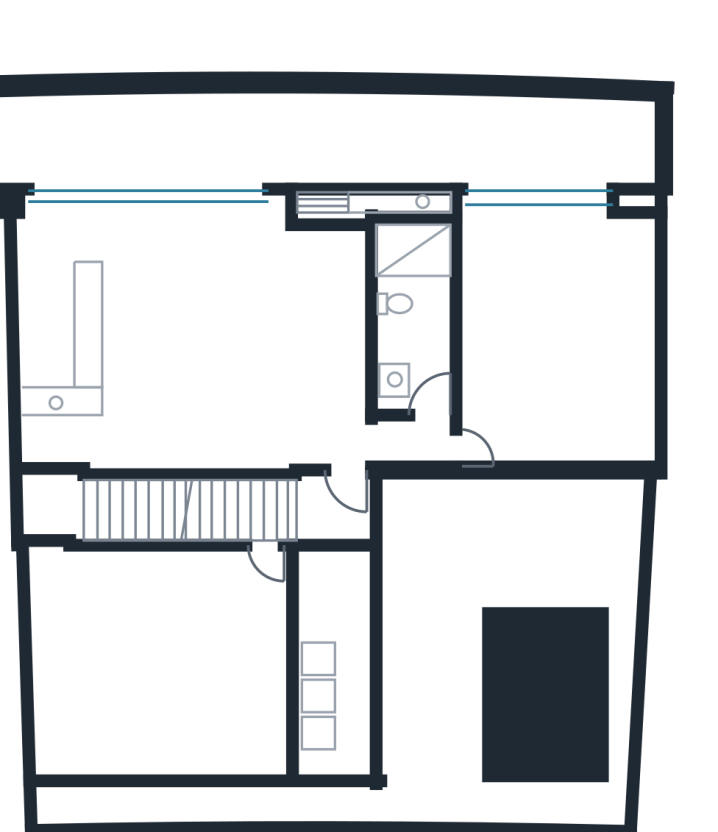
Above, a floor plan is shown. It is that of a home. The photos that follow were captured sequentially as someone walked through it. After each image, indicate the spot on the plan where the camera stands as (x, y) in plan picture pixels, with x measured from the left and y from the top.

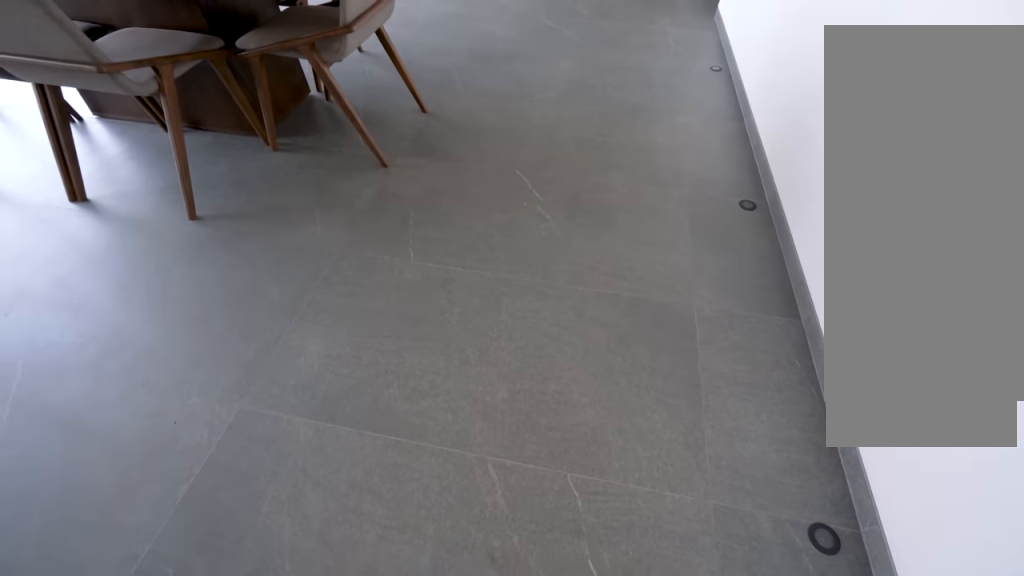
(183, 315)
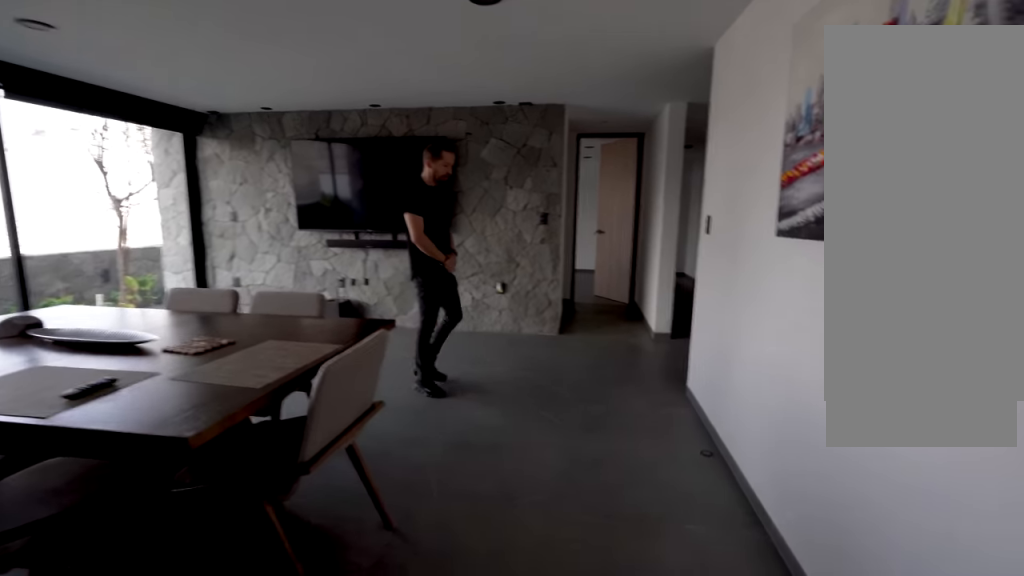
(181, 416)
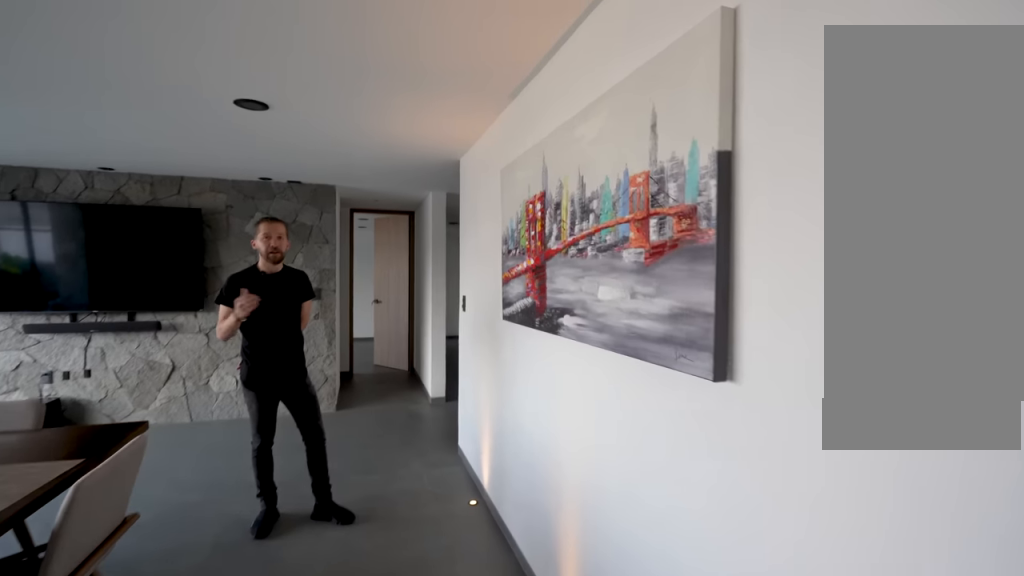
(97, 445)
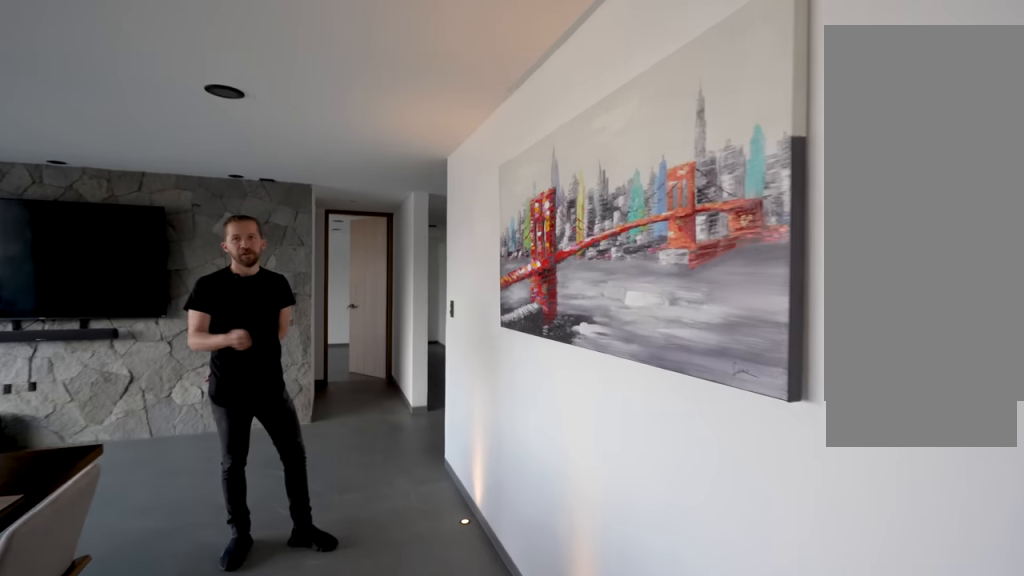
(97, 445)
